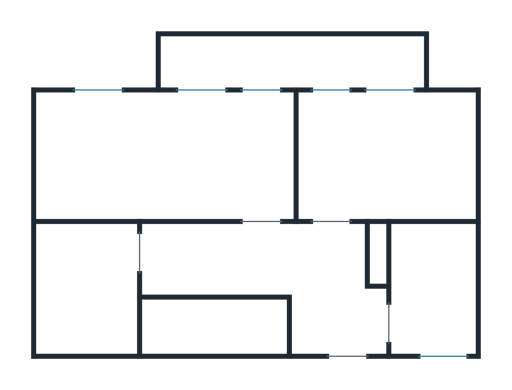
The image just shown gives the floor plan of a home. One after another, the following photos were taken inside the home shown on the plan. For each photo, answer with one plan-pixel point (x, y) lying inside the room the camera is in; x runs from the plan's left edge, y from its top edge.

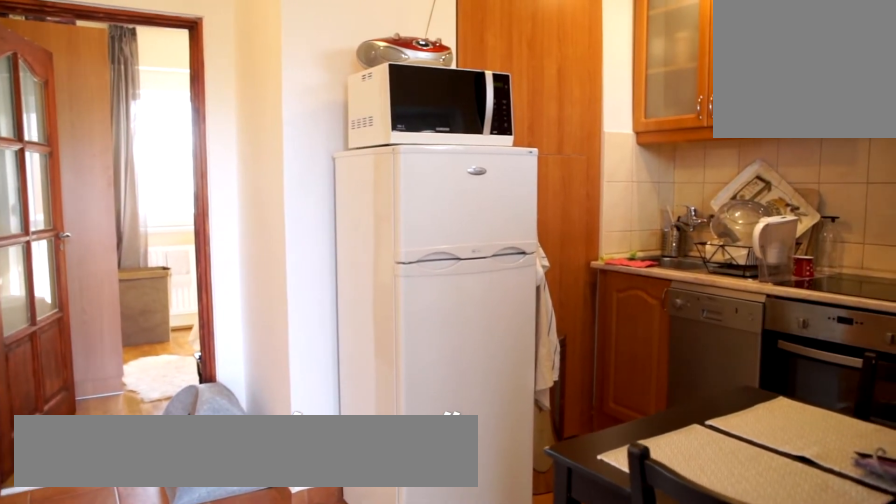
(360, 325)
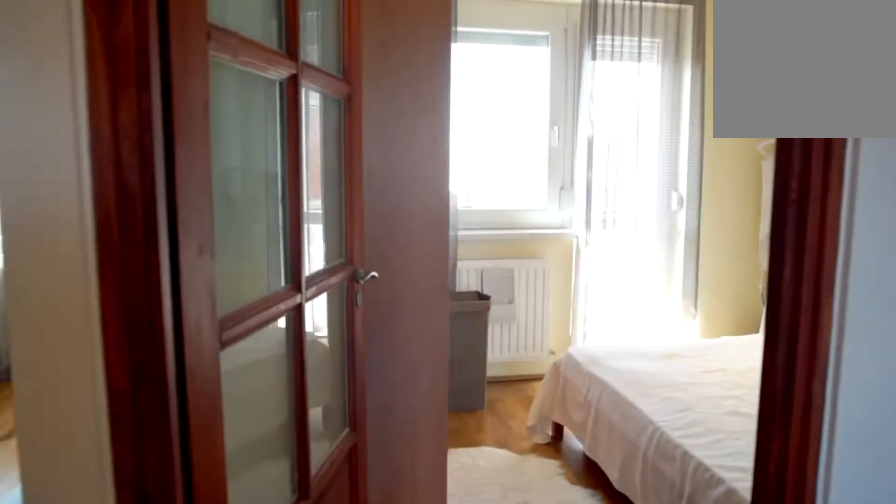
(360, 325)
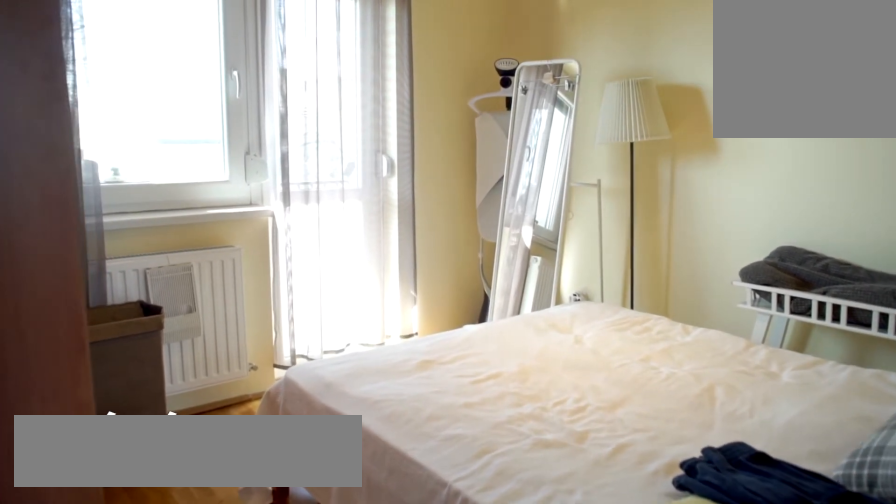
(380, 153)
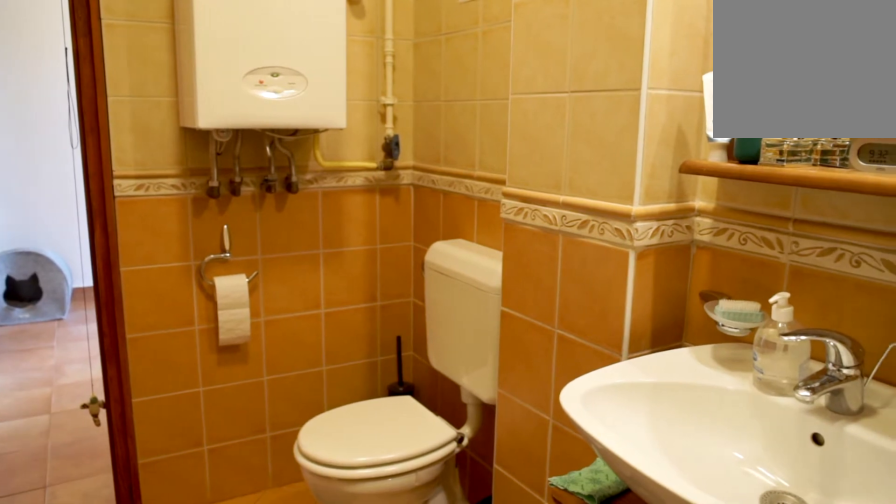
(85, 267)
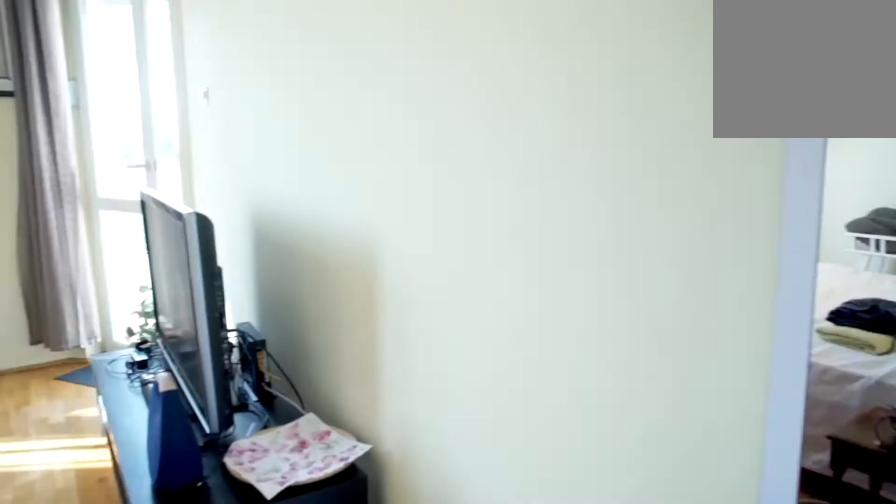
(231, 256)
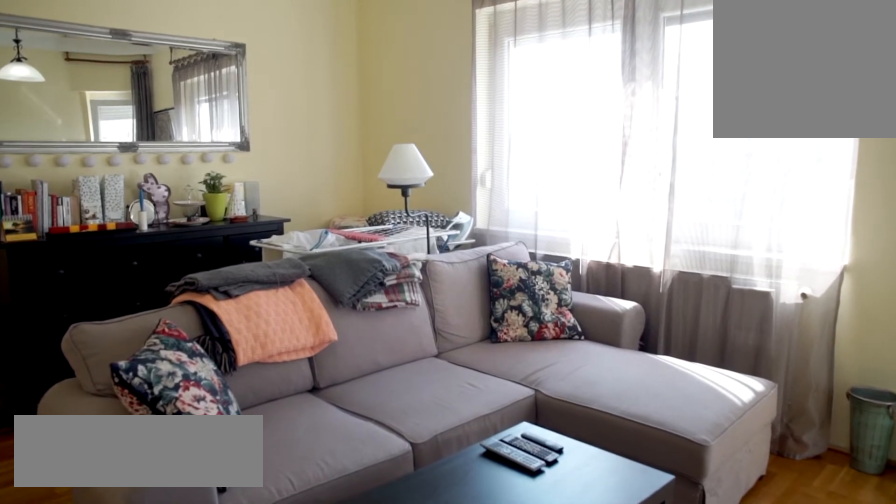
(165, 159)
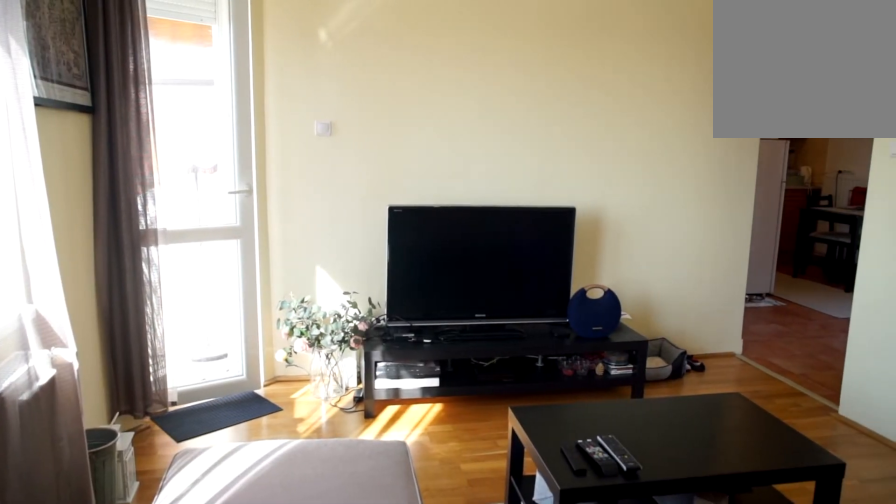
(165, 159)
